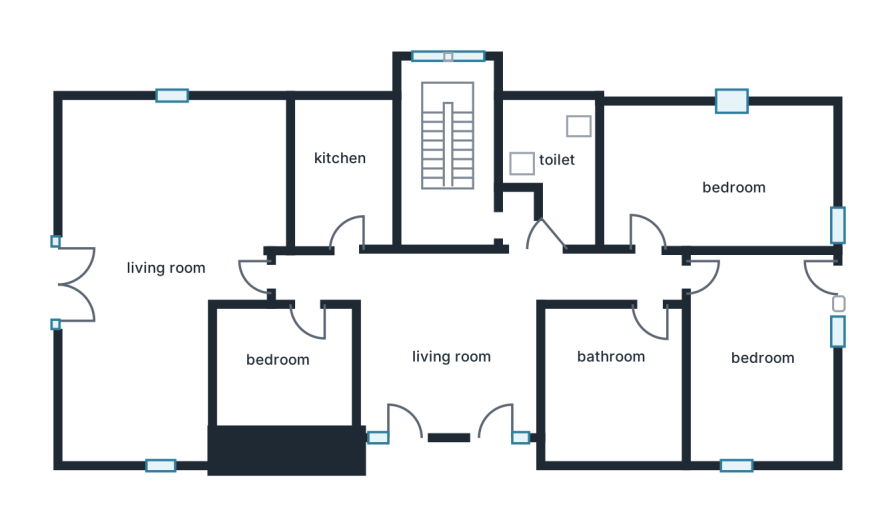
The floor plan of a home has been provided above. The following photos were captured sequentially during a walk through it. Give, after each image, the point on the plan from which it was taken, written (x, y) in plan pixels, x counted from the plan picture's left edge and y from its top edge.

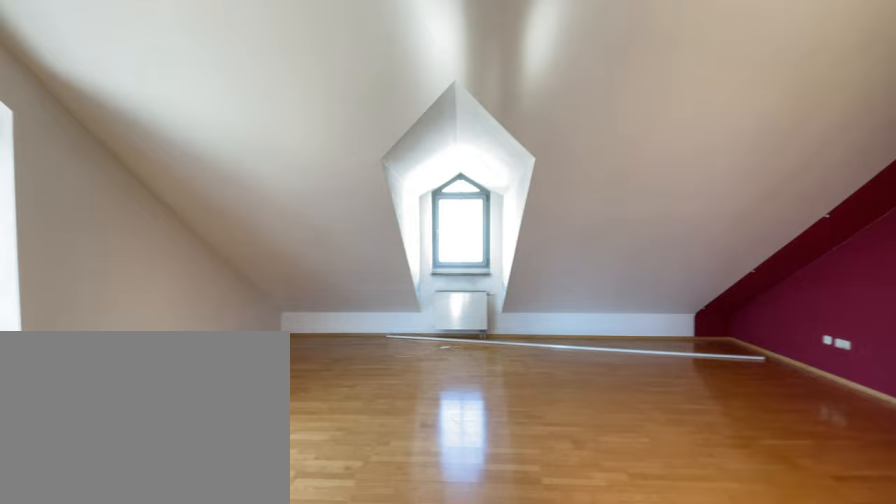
(187, 222)
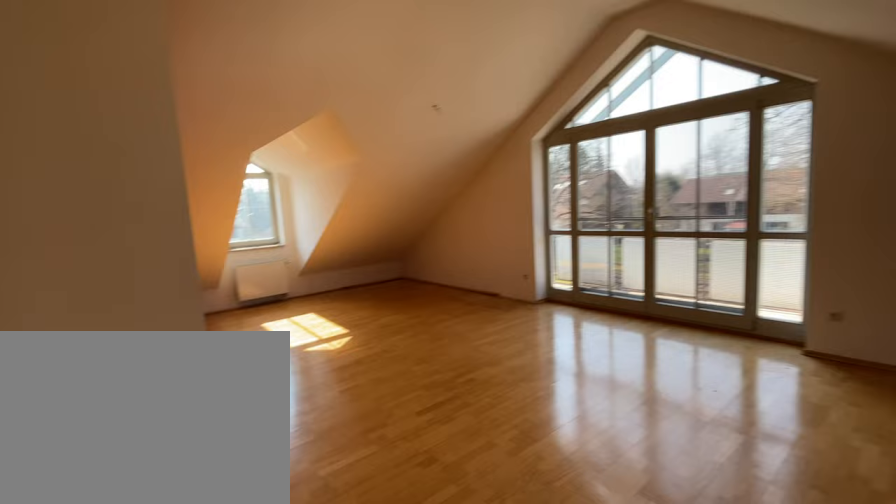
(197, 250)
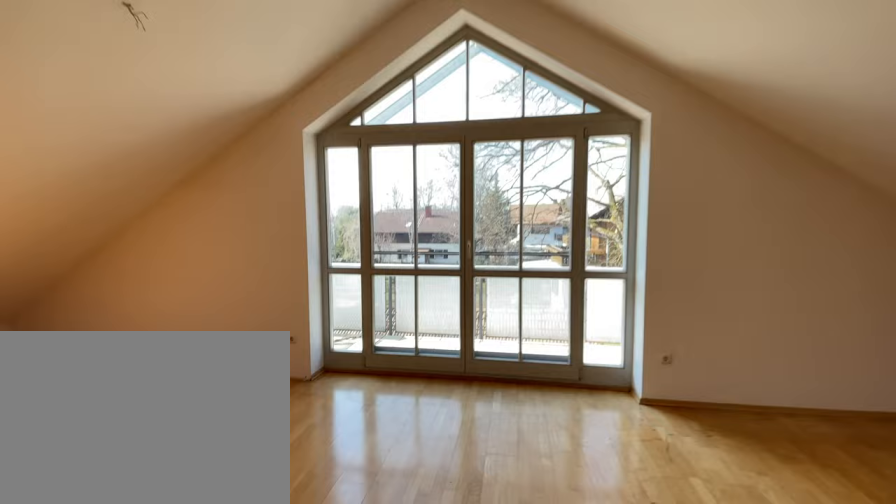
(88, 267)
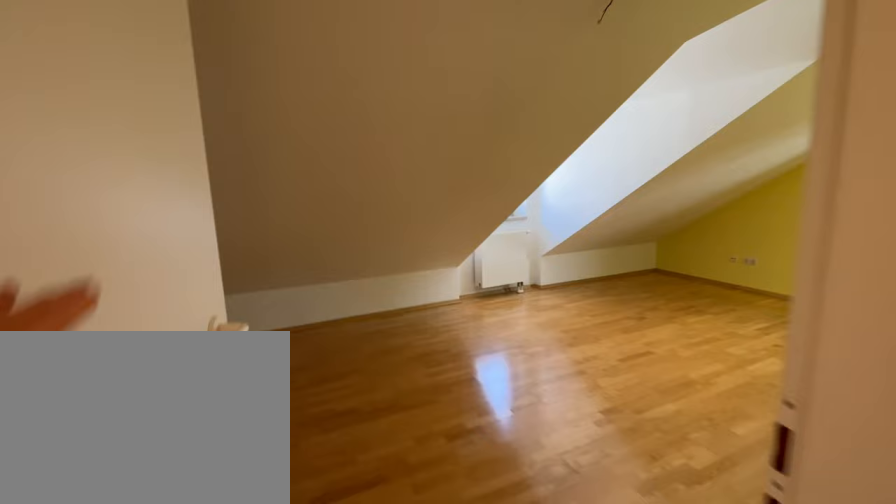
(634, 218)
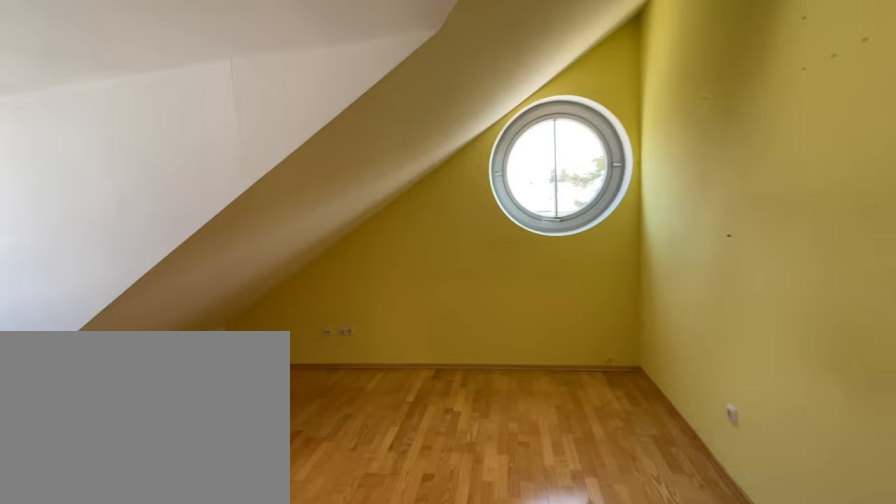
(682, 195)
